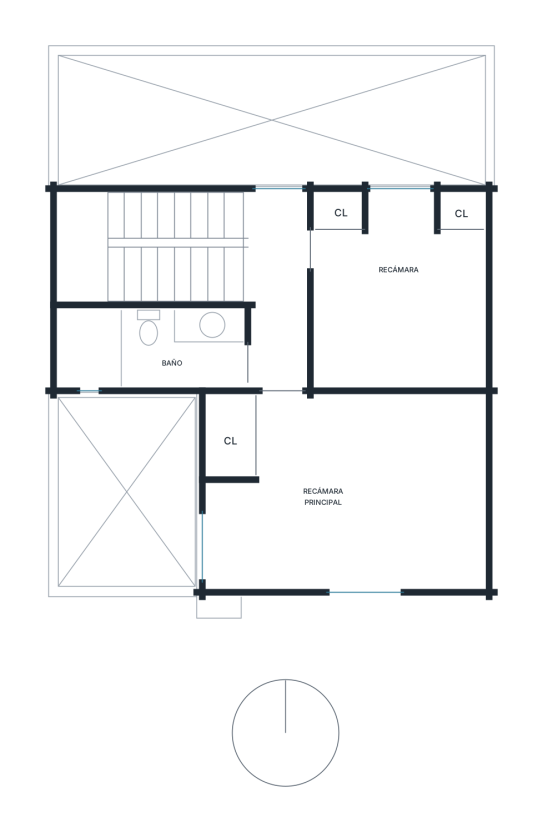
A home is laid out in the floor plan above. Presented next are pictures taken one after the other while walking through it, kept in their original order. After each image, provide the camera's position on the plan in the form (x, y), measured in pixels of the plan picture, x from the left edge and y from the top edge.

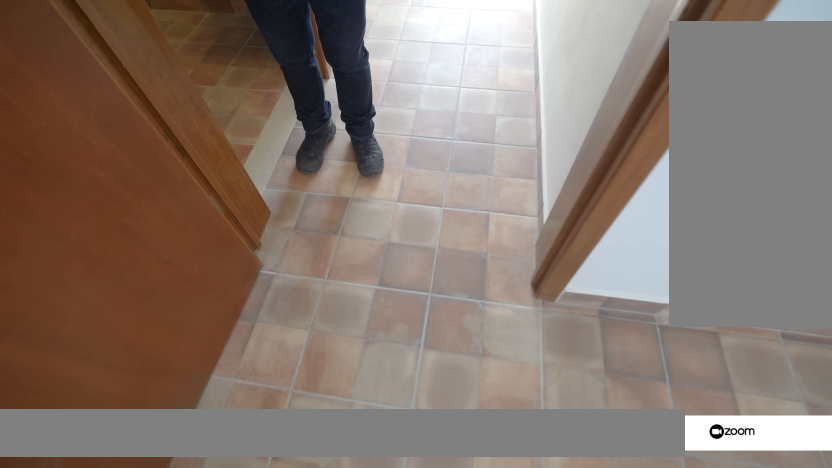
(282, 358)
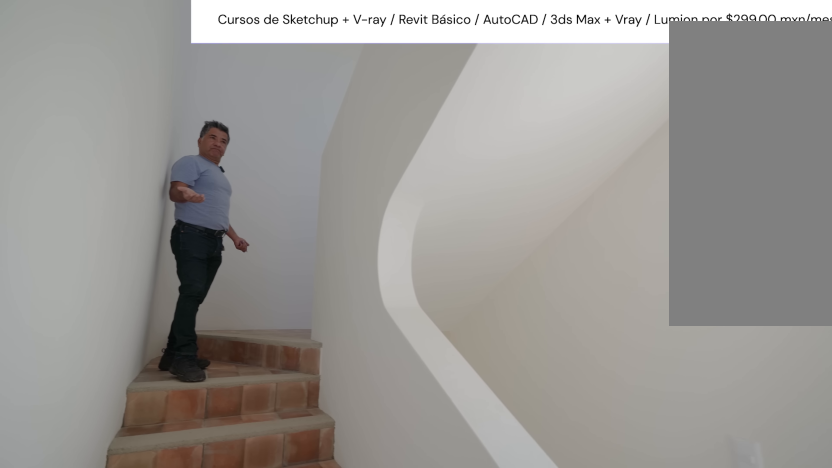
(266, 271)
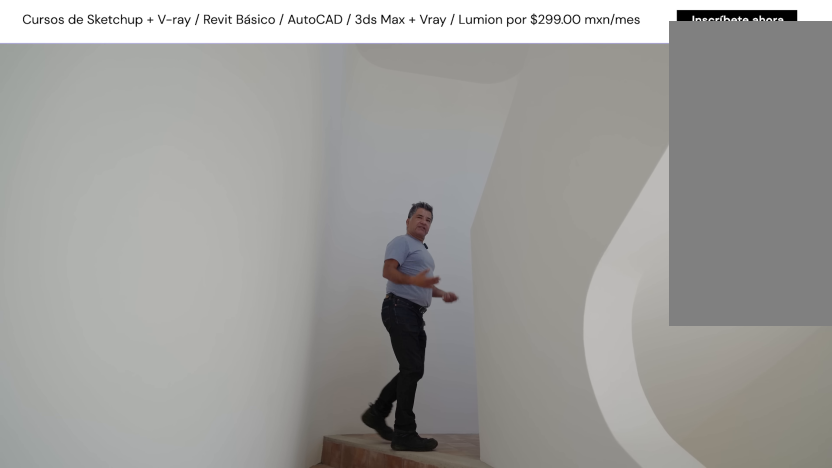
(261, 269)
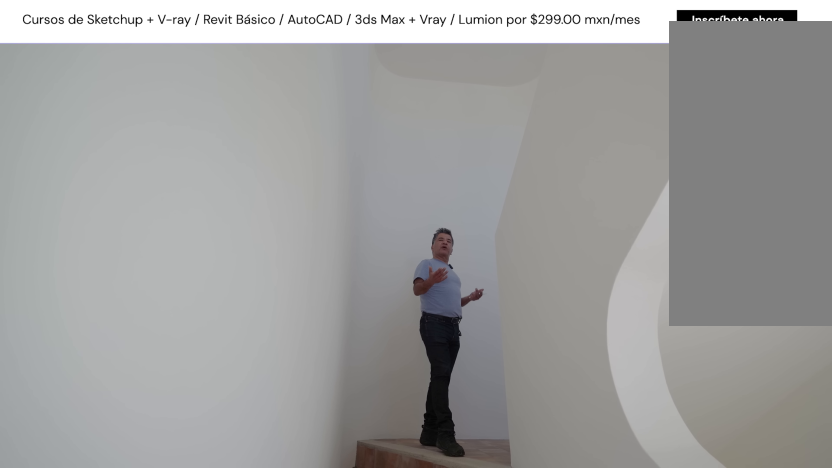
(238, 269)
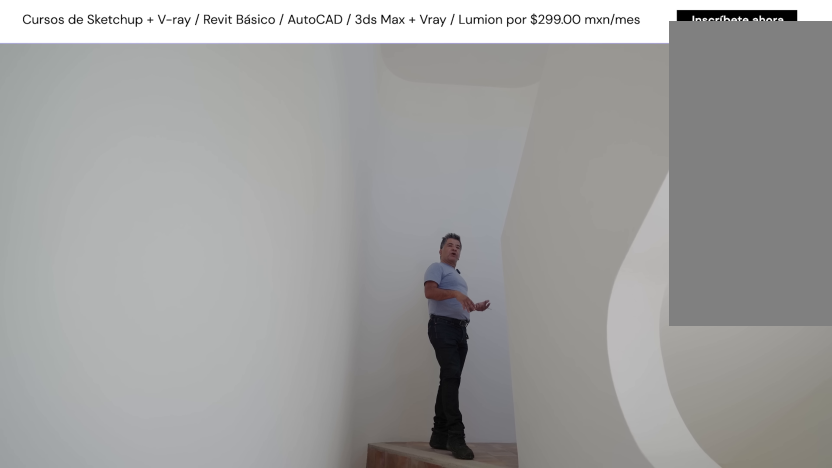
(238, 270)
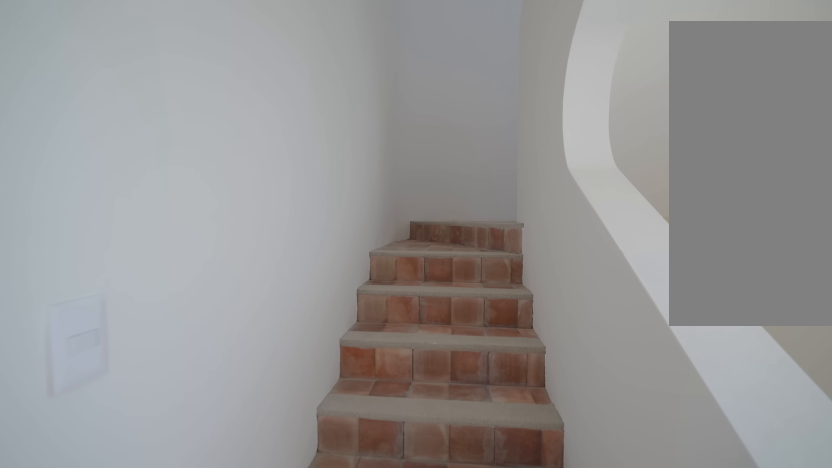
(234, 274)
